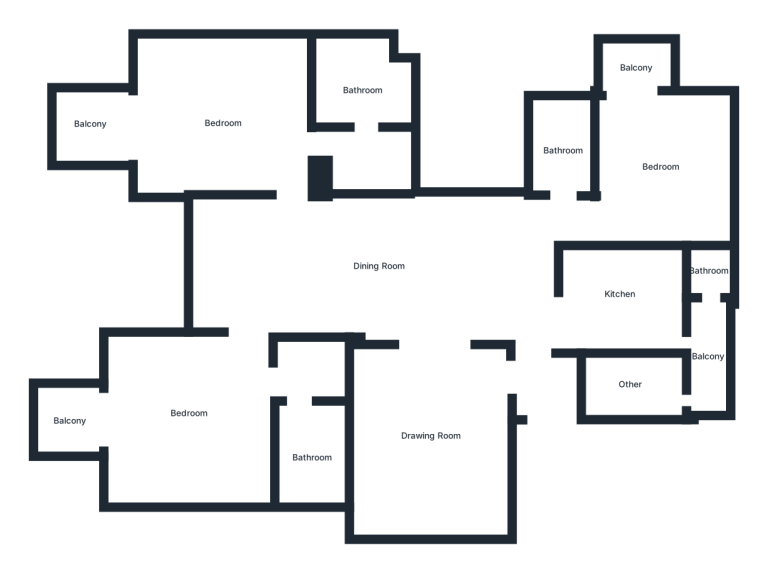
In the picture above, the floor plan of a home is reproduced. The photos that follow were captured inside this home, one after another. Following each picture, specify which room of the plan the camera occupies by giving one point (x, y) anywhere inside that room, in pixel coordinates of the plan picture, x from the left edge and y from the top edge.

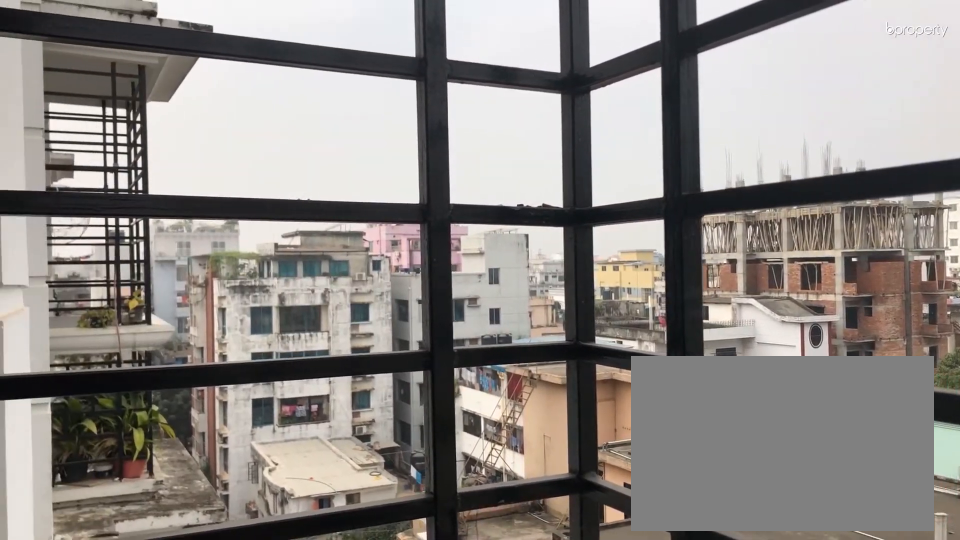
(68, 420)
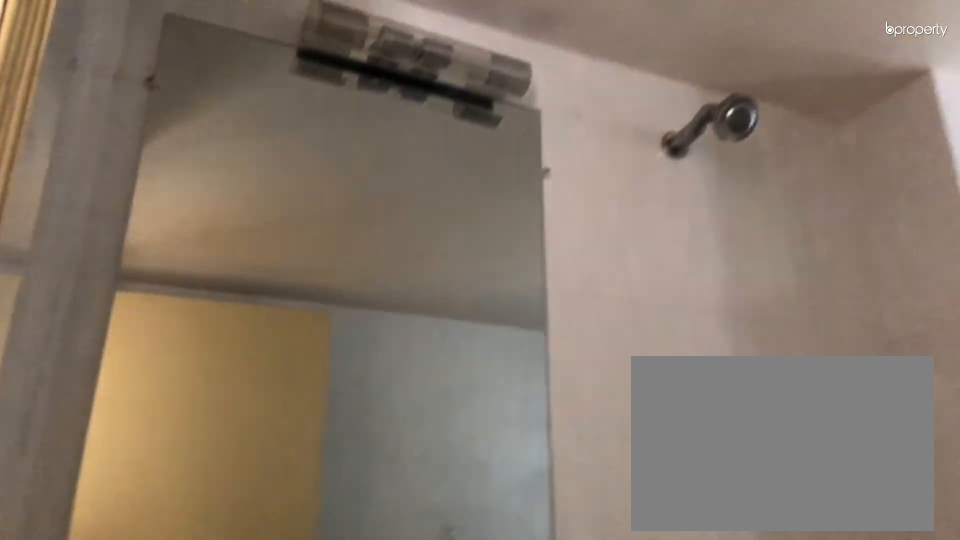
(310, 456)
